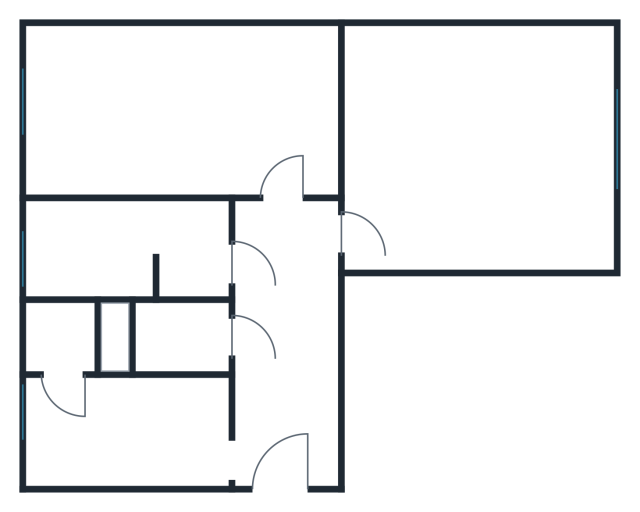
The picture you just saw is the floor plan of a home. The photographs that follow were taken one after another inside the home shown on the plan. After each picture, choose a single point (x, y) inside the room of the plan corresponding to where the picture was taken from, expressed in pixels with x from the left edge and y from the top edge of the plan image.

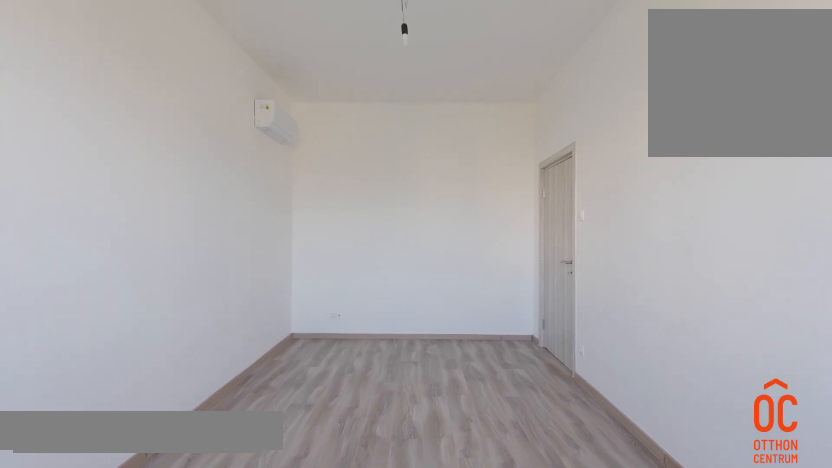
(130, 127)
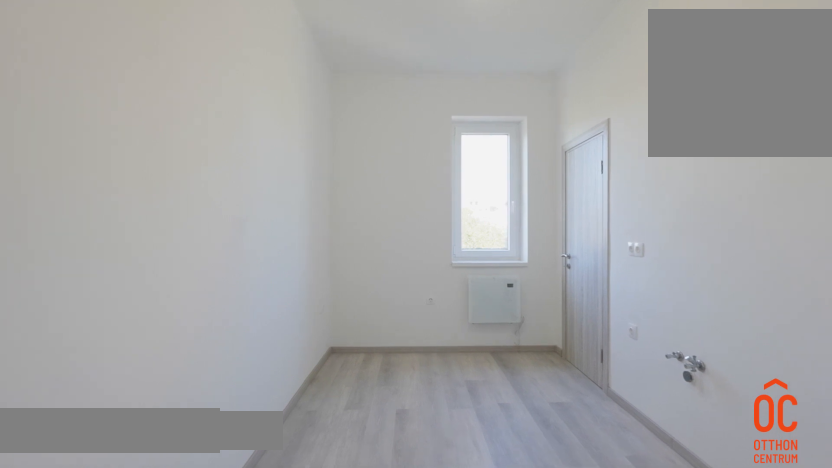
(130, 440)
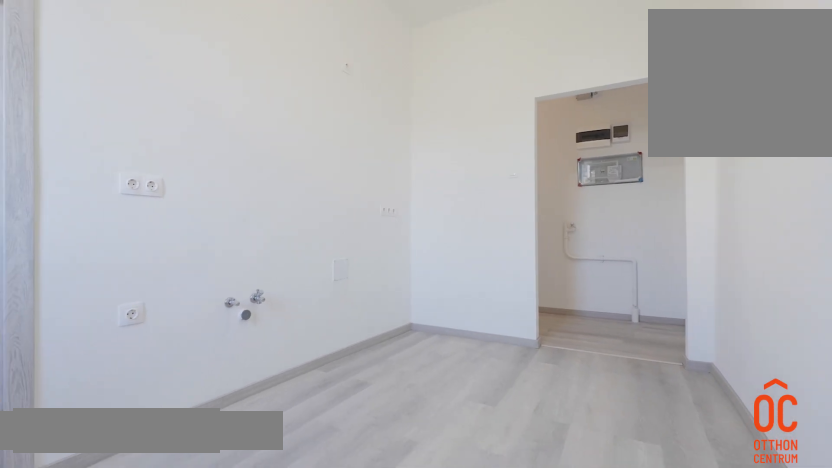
(130, 440)
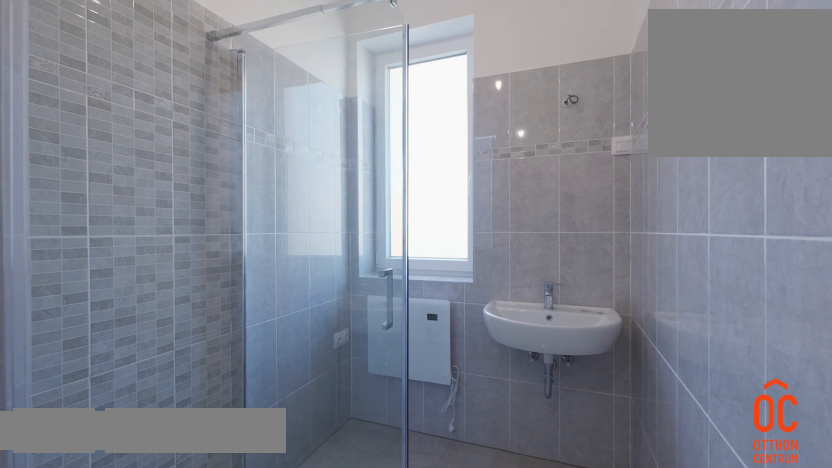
(130, 254)
